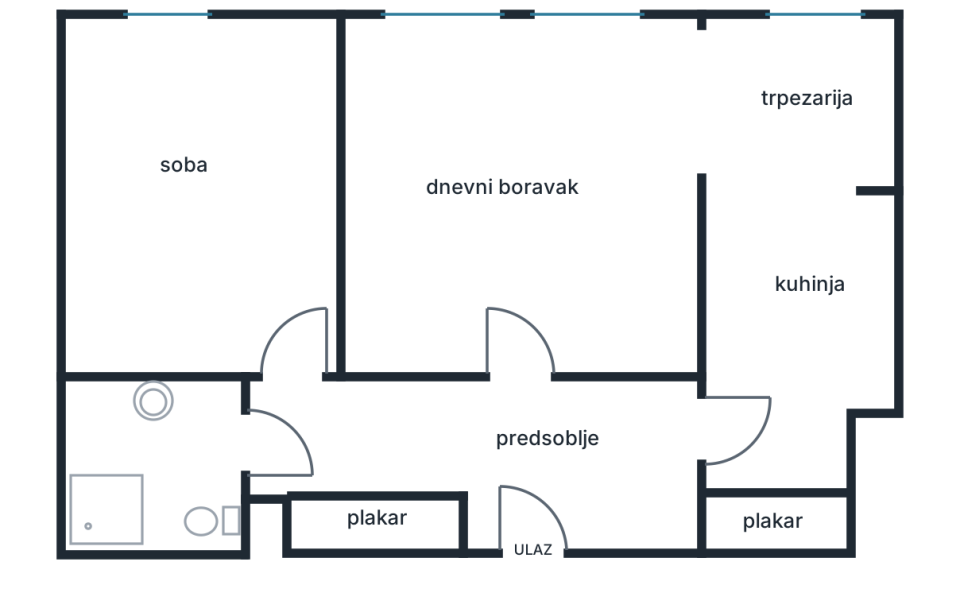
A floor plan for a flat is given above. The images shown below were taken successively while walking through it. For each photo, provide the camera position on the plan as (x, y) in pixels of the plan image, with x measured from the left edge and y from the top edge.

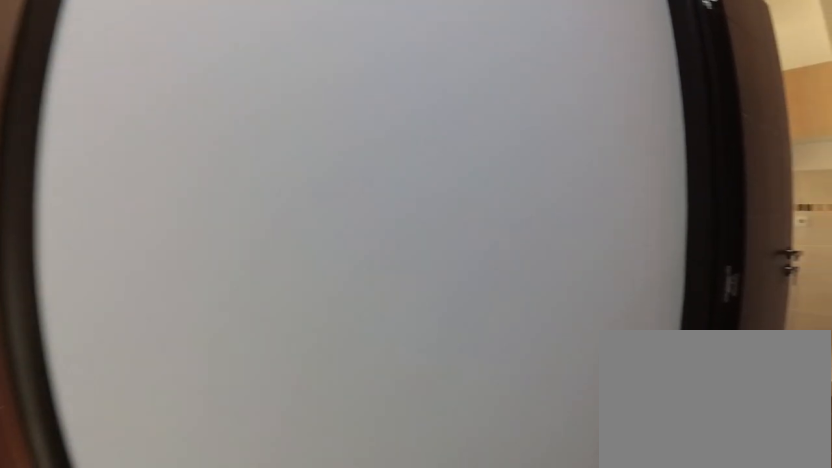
(546, 543)
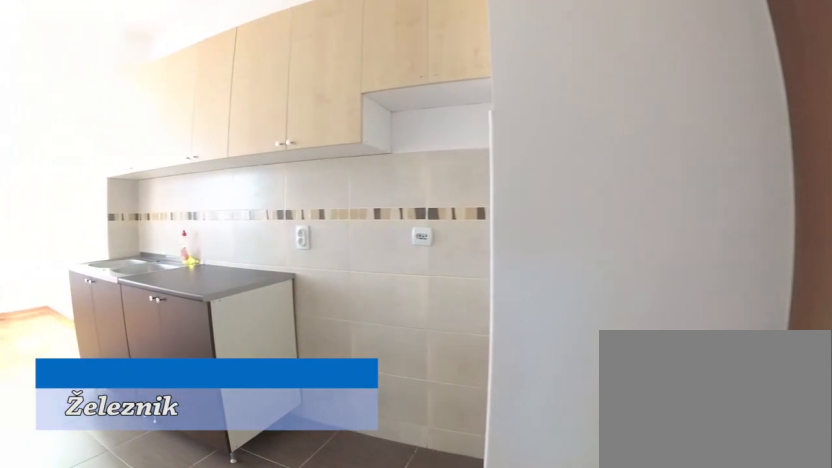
(729, 461)
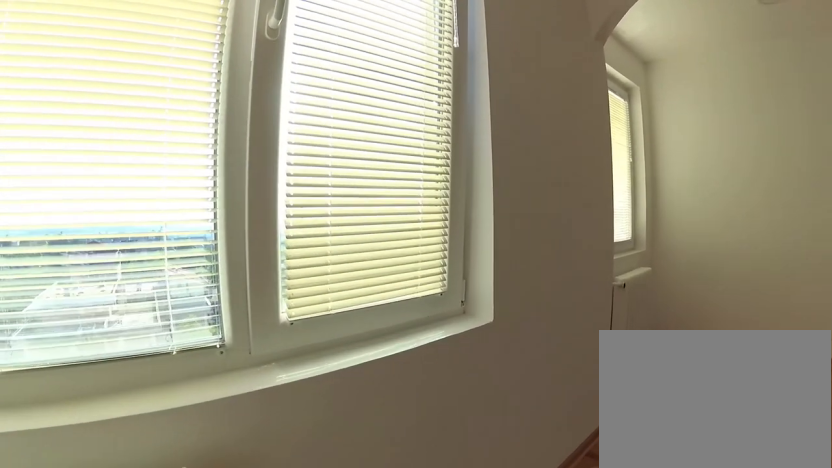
(449, 106)
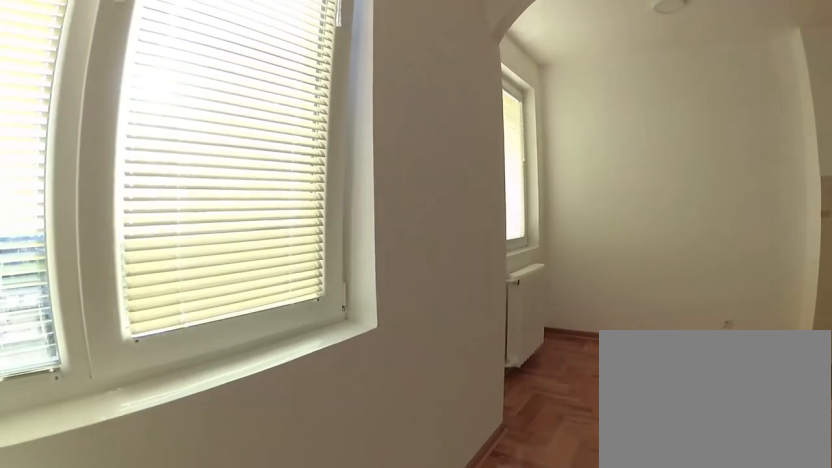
(460, 100)
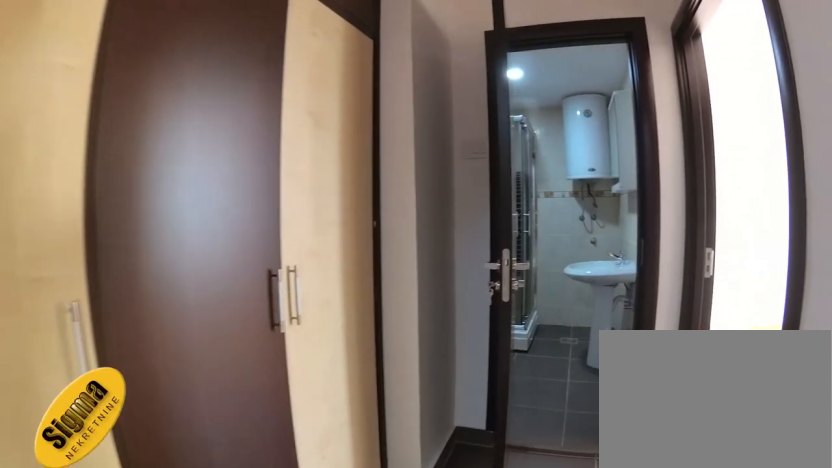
(480, 431)
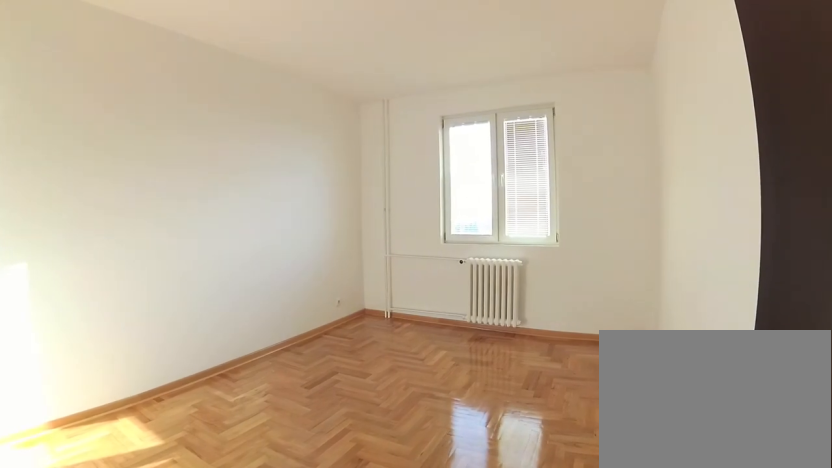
(309, 398)
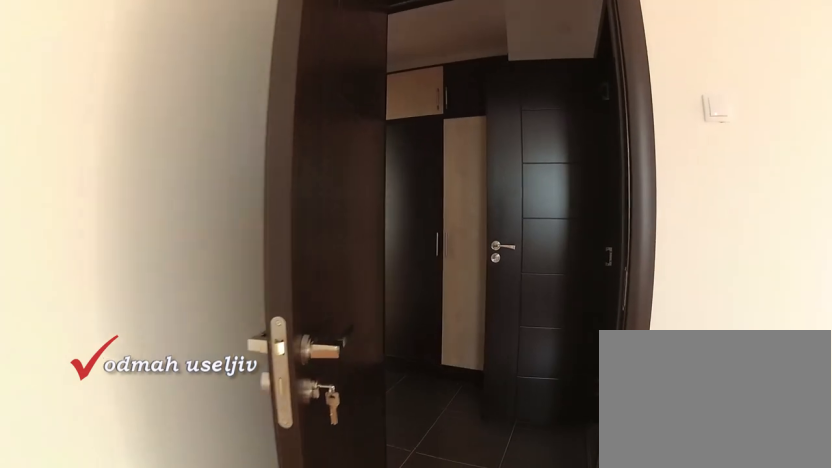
(256, 211)
